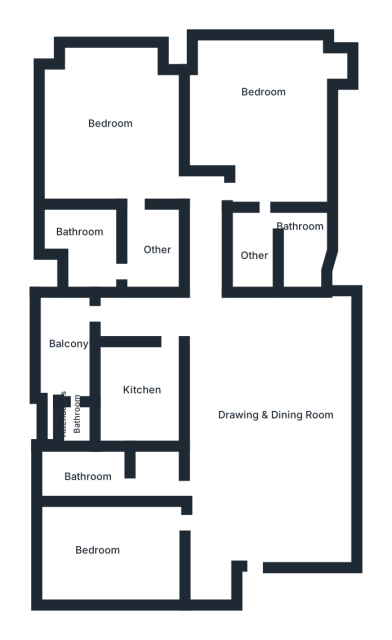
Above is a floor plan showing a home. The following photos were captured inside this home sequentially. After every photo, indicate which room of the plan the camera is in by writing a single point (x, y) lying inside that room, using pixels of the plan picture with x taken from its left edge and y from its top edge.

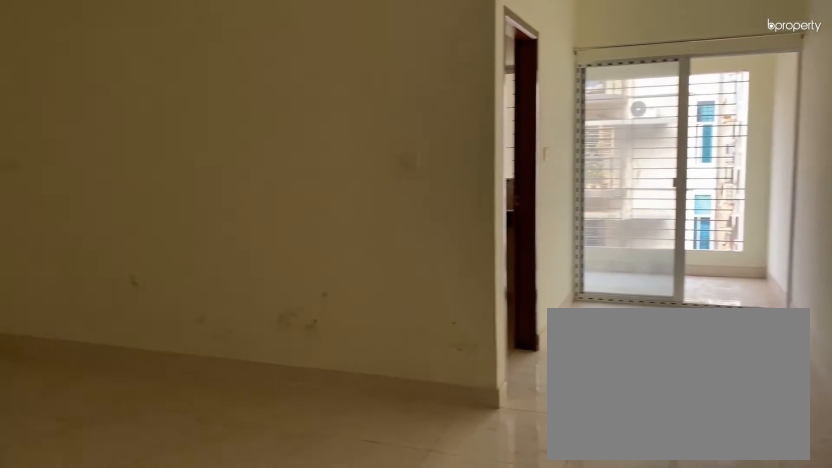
(270, 417)
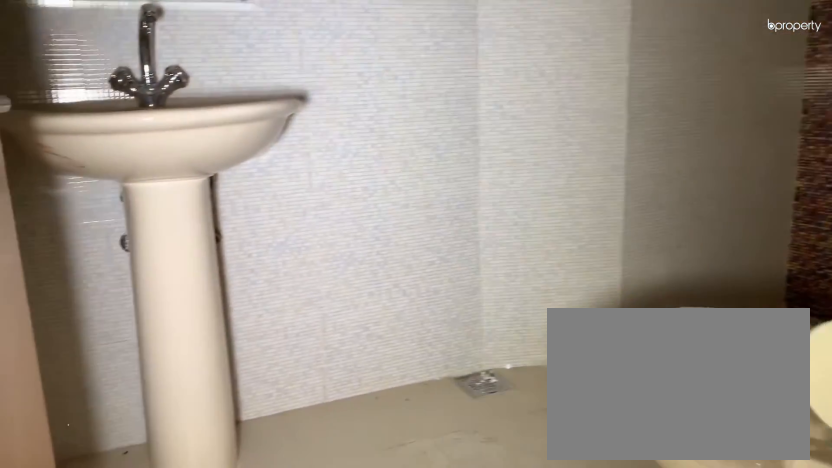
(307, 243)
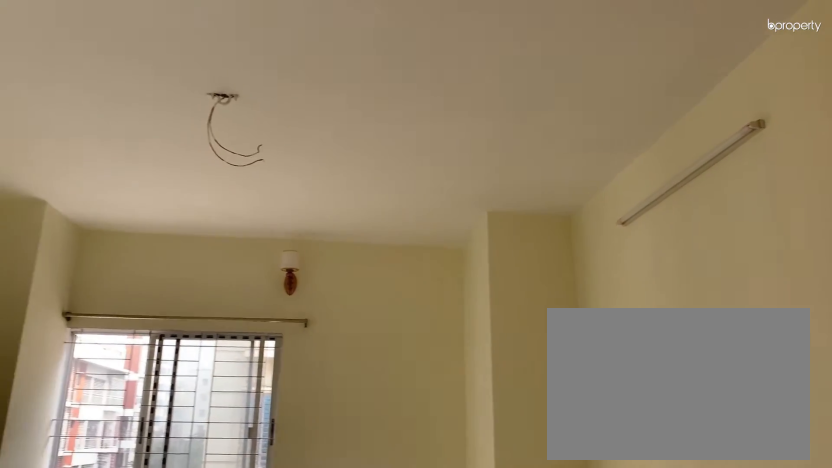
(124, 136)
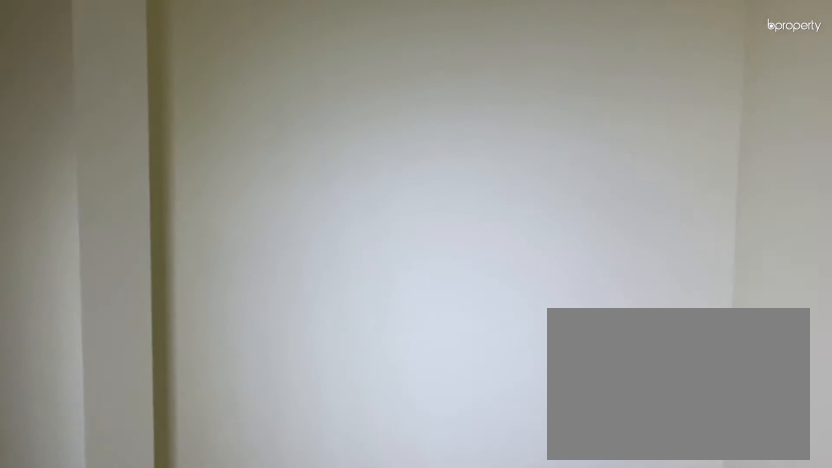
(138, 263)
